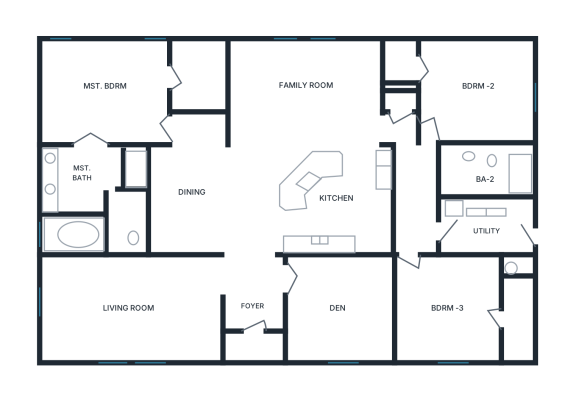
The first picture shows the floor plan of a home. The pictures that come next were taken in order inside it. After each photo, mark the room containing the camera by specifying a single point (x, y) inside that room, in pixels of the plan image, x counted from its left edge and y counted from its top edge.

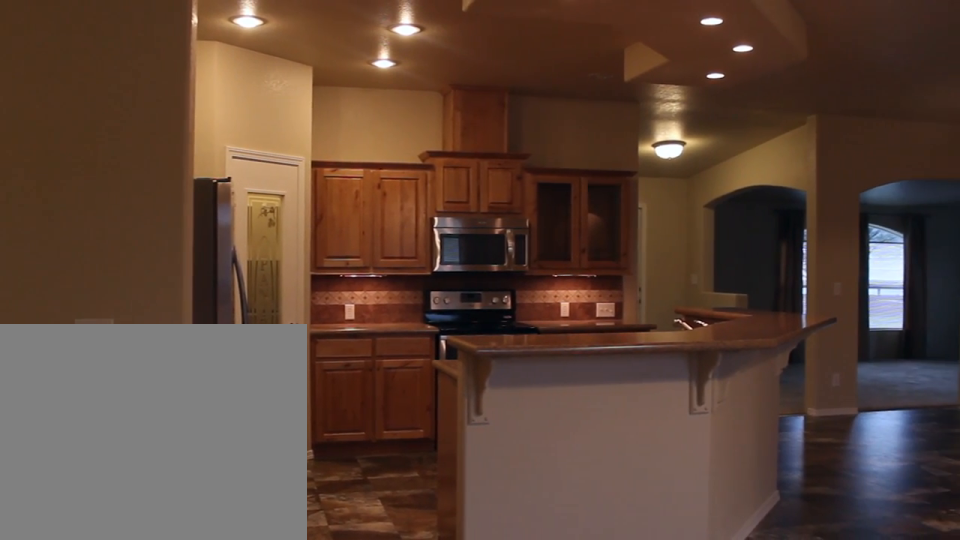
(259, 200)
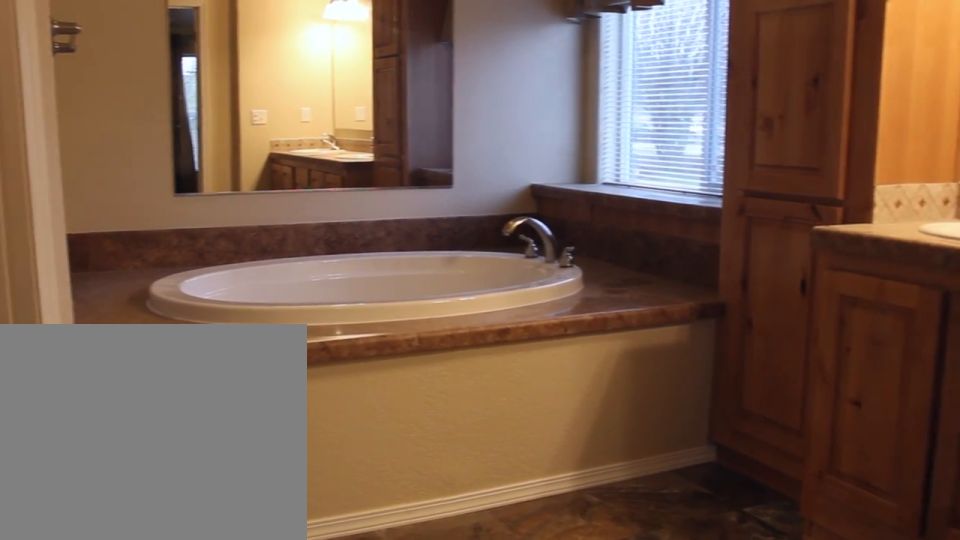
(93, 200)
